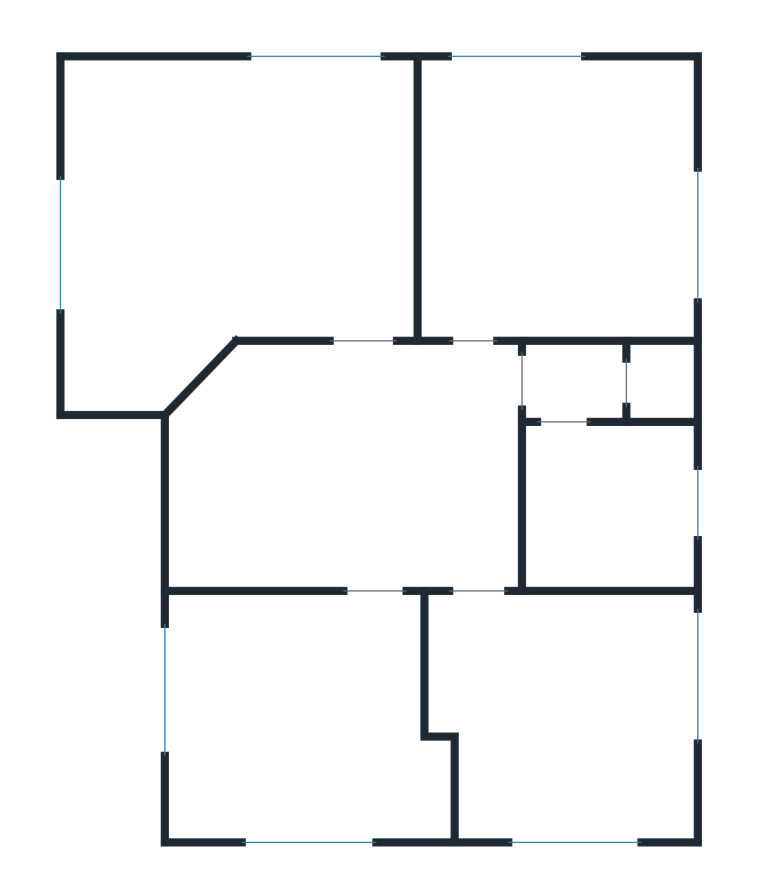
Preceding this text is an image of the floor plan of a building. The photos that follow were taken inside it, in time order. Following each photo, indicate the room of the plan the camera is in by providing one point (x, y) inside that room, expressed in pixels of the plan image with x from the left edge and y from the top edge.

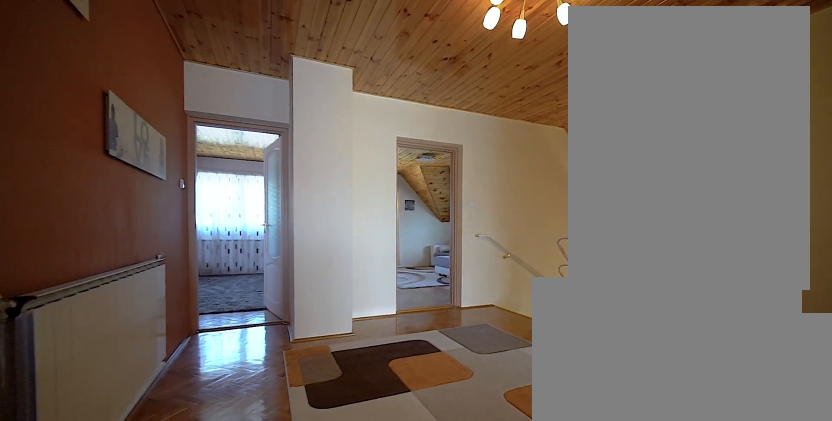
(423, 458)
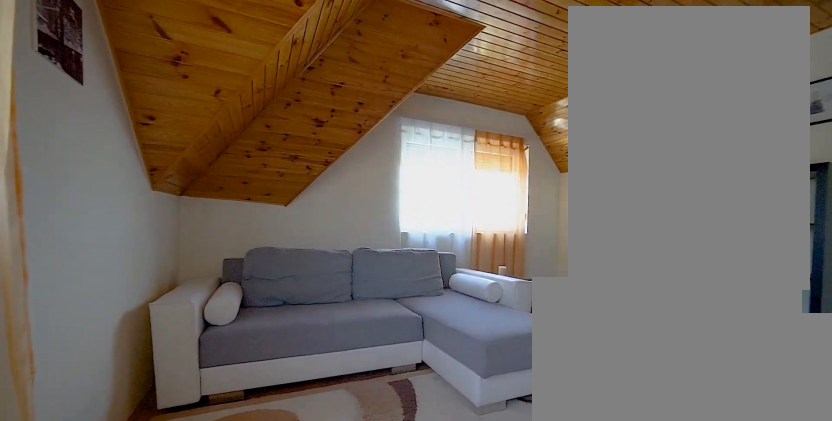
(298, 728)
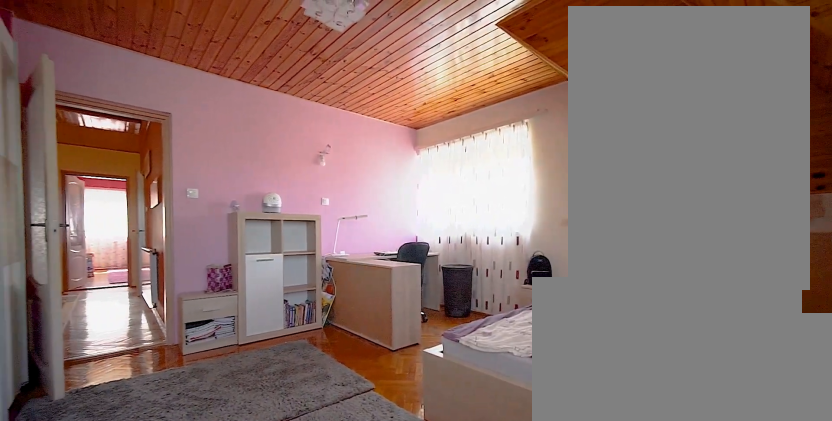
(575, 728)
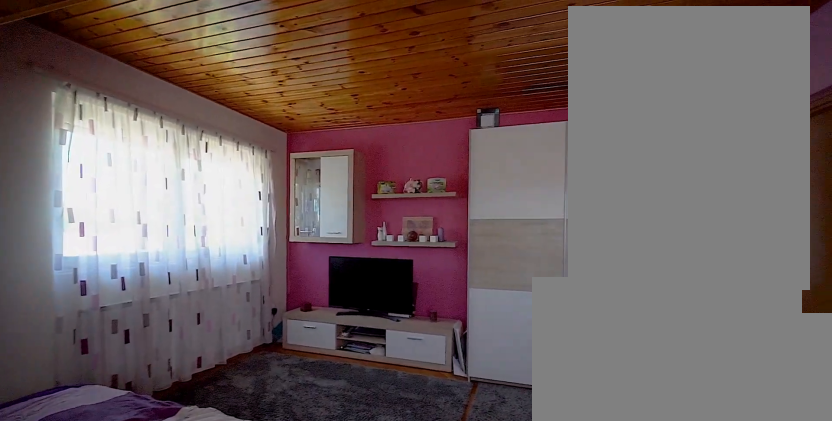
(575, 729)
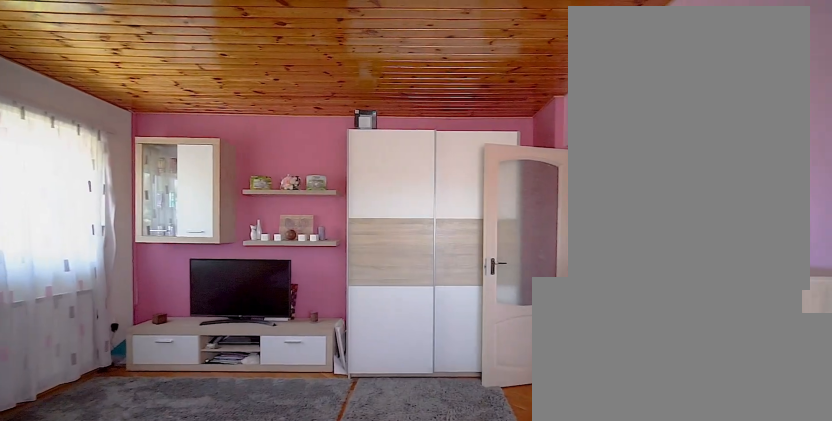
(575, 729)
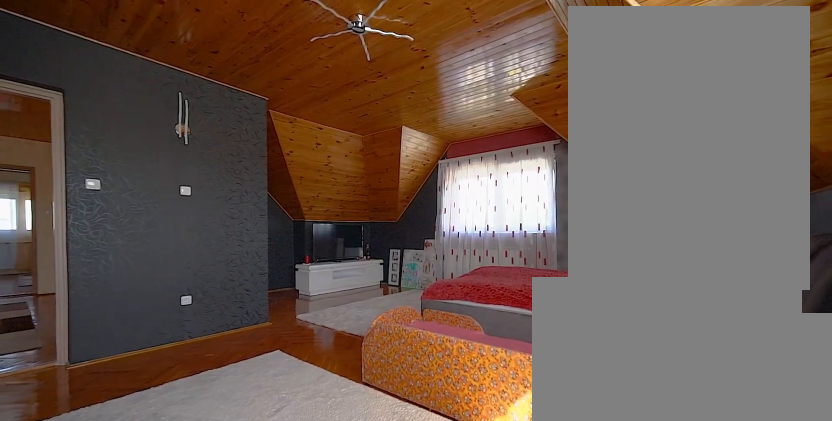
(257, 199)
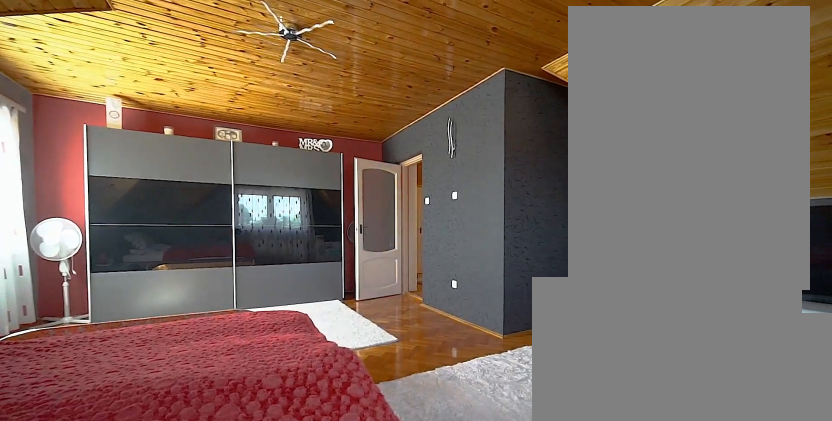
(255, 197)
